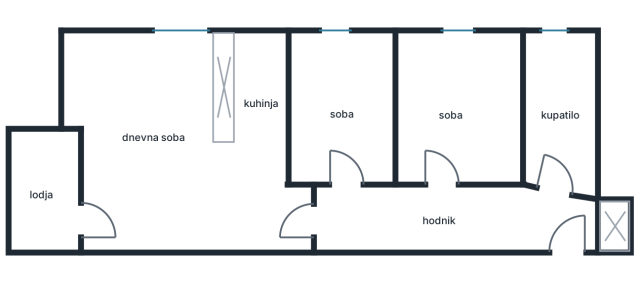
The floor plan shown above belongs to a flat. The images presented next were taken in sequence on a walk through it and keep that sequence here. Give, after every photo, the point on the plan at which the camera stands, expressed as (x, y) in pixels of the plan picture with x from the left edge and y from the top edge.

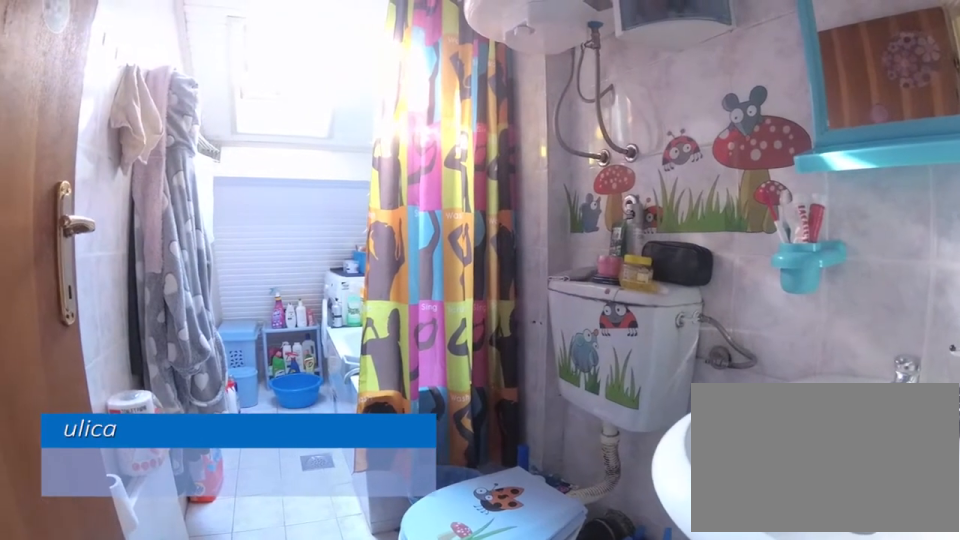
(554, 191)
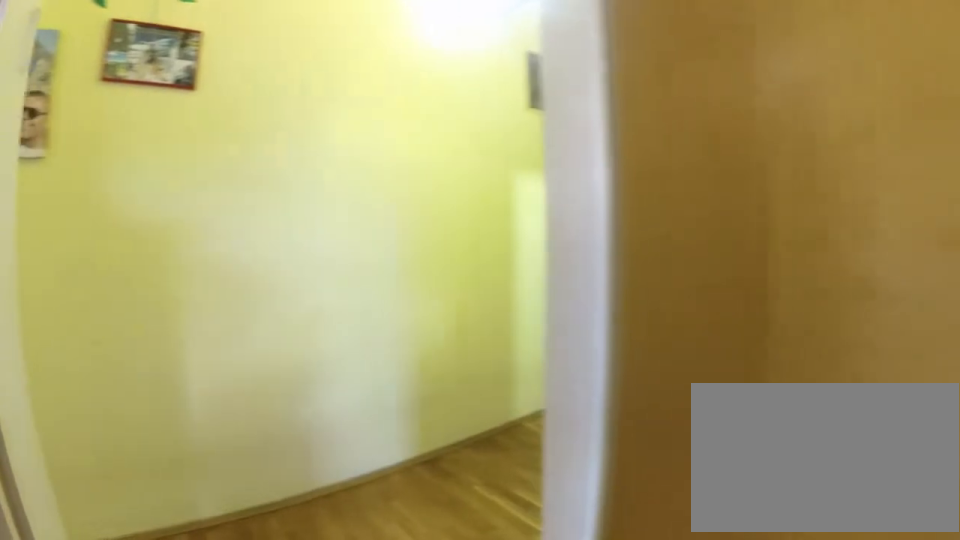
(460, 142)
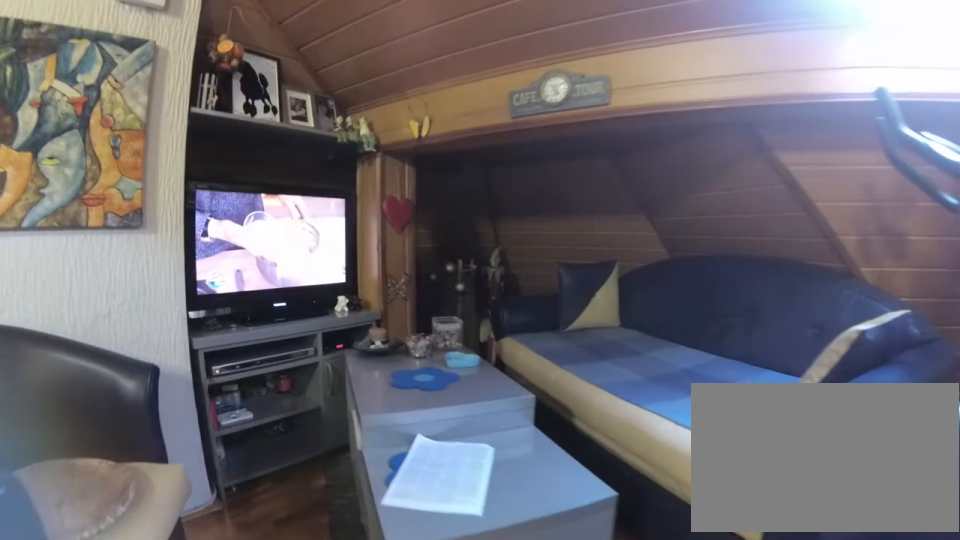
(179, 144)
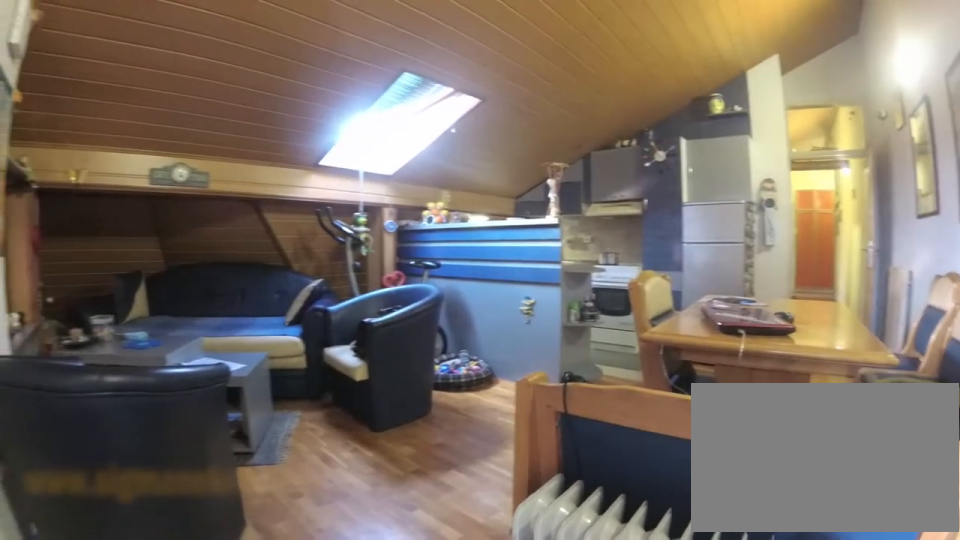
(97, 203)
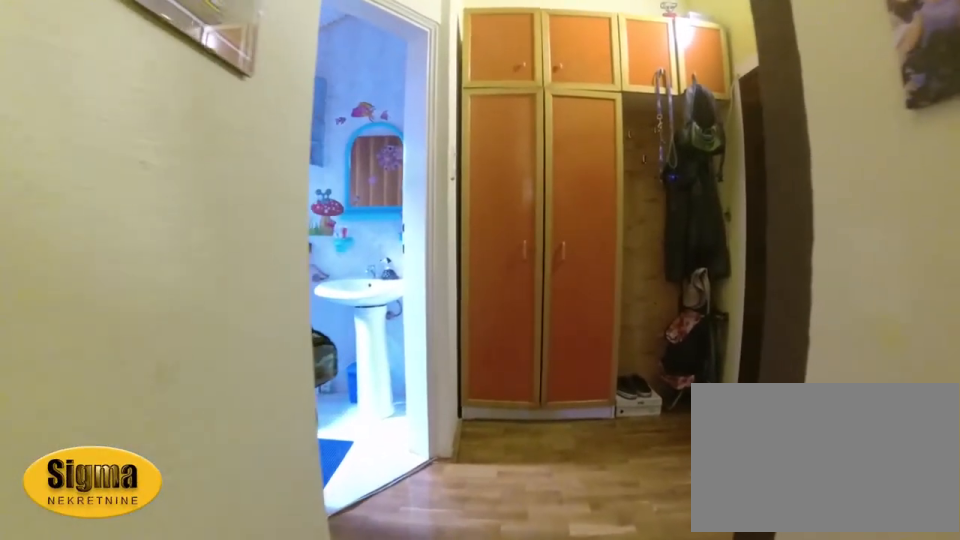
(461, 218)
